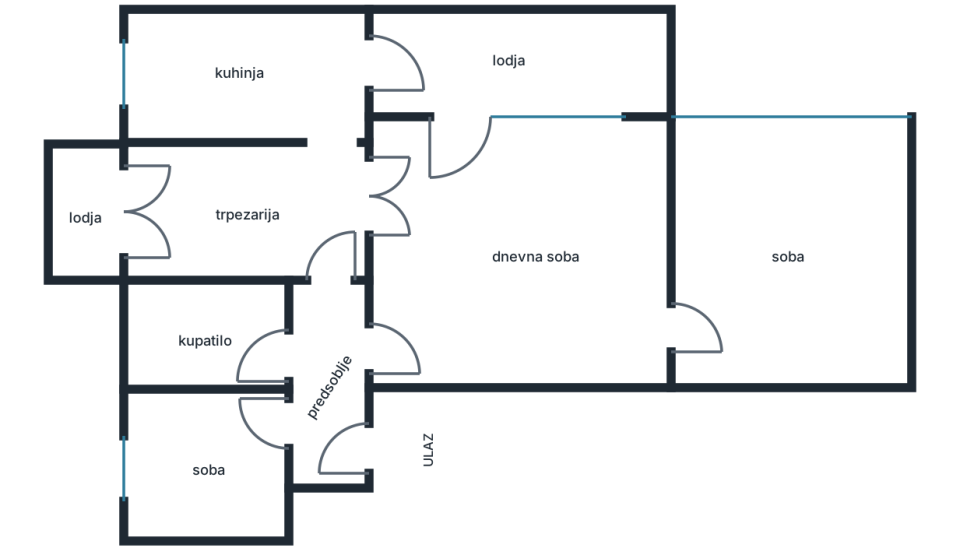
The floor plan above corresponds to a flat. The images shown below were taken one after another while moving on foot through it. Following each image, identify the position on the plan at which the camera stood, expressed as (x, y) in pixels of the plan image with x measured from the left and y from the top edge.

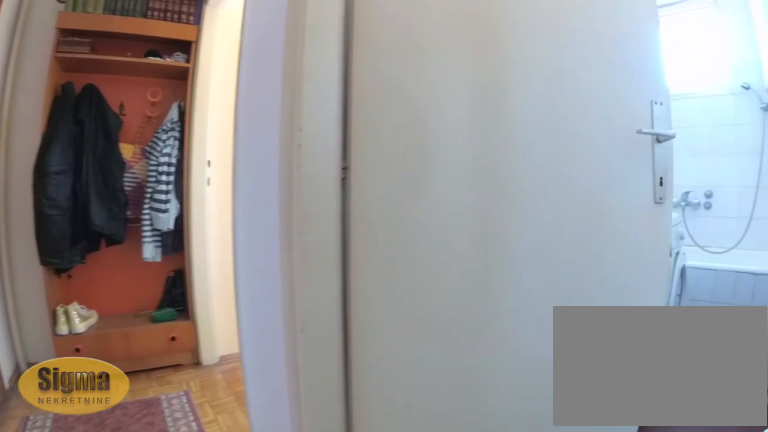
(330, 300)
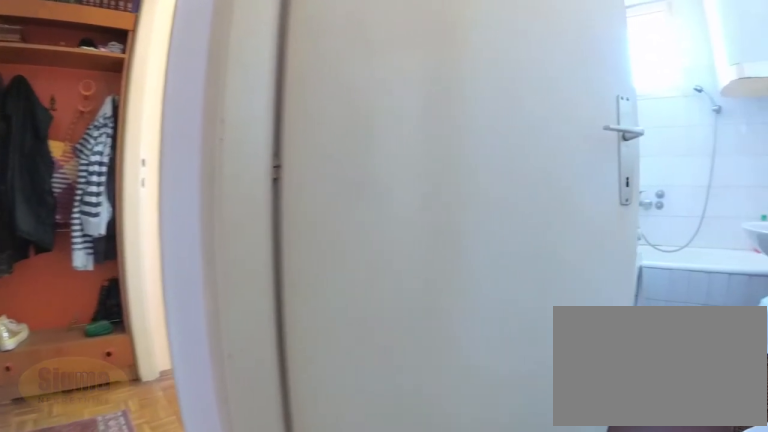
(330, 305)
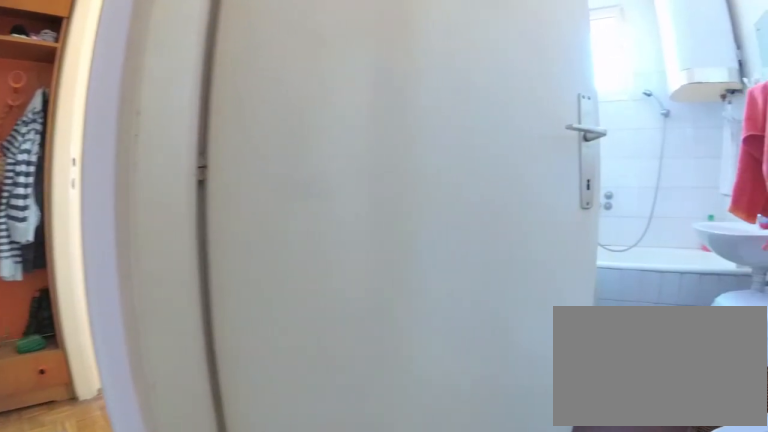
(330, 310)
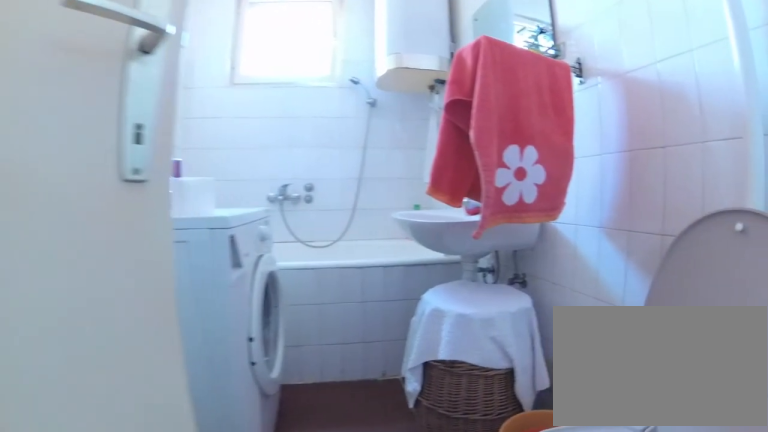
(309, 330)
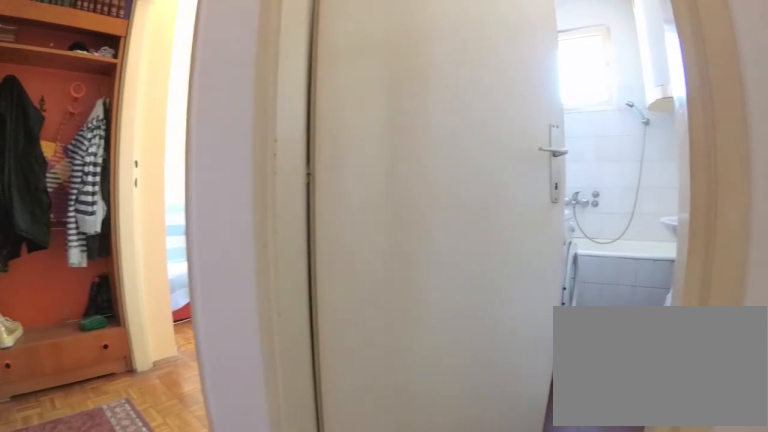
(322, 324)
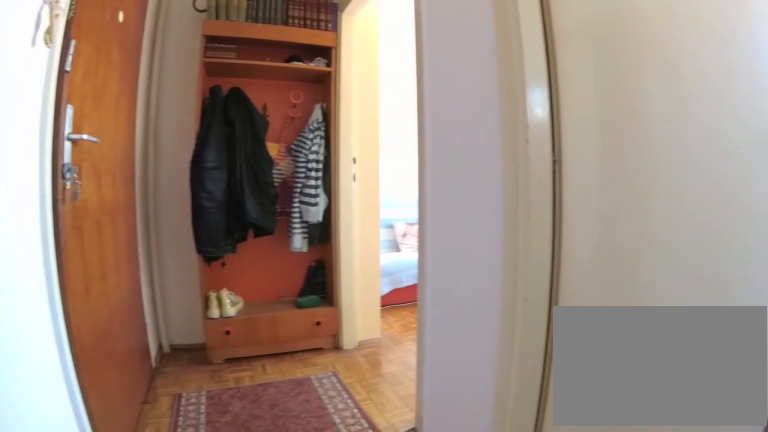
(326, 311)
